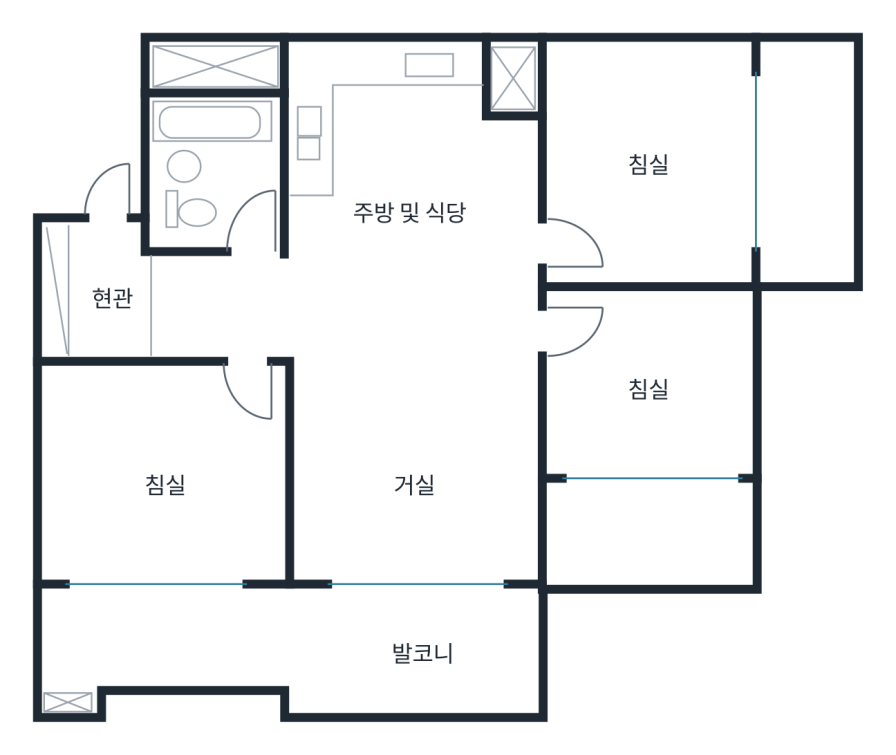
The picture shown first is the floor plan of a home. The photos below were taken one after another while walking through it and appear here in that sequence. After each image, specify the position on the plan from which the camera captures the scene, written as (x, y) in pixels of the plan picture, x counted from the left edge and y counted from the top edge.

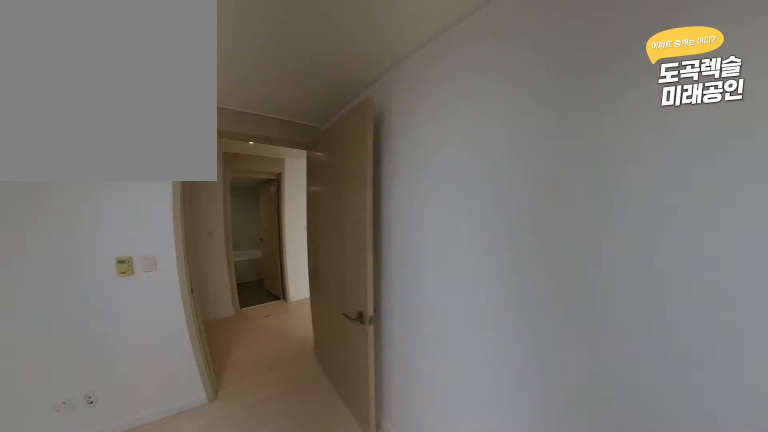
(212, 496)
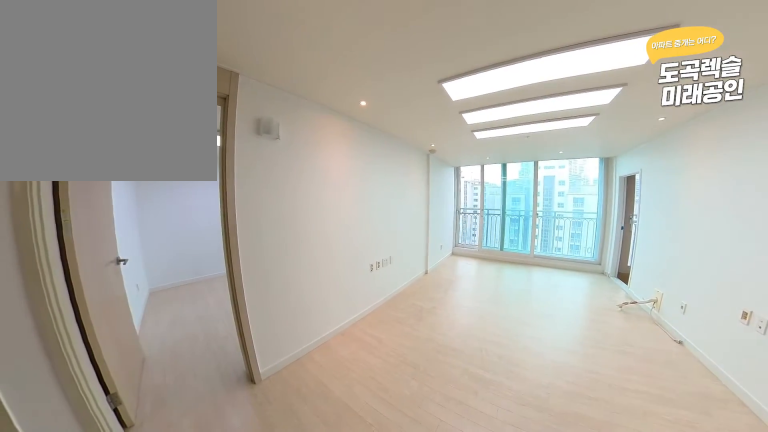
(389, 322)
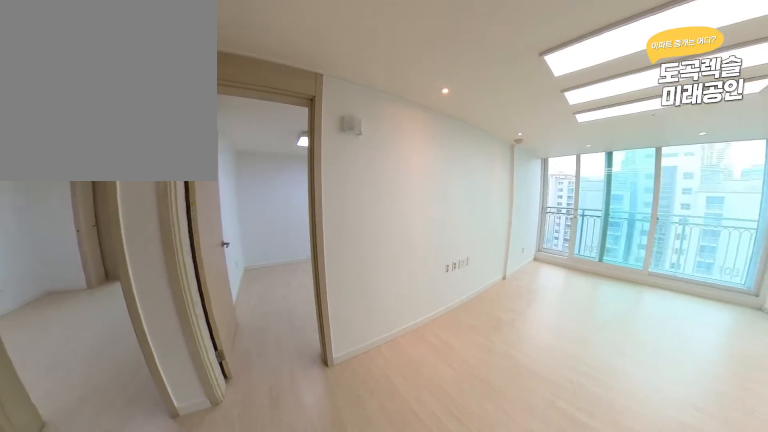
(389, 322)
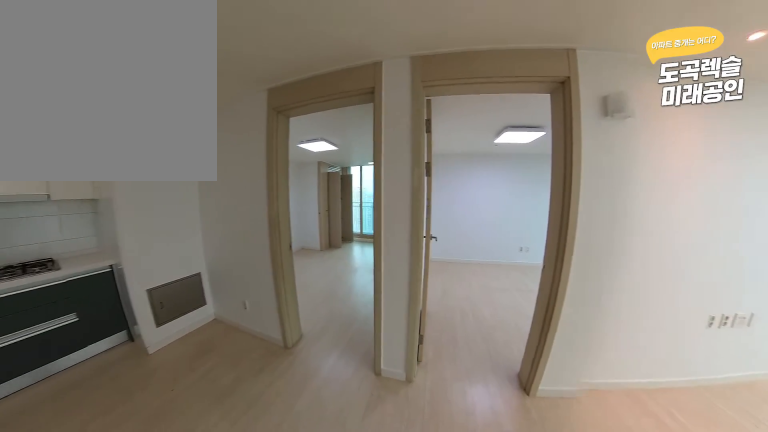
(389, 322)
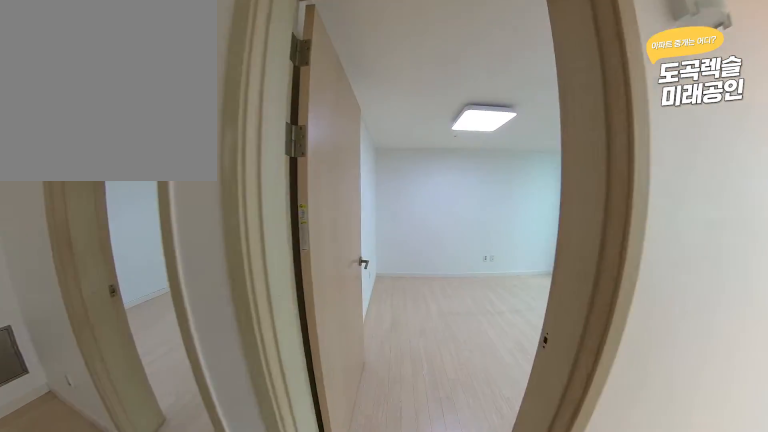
(409, 326)
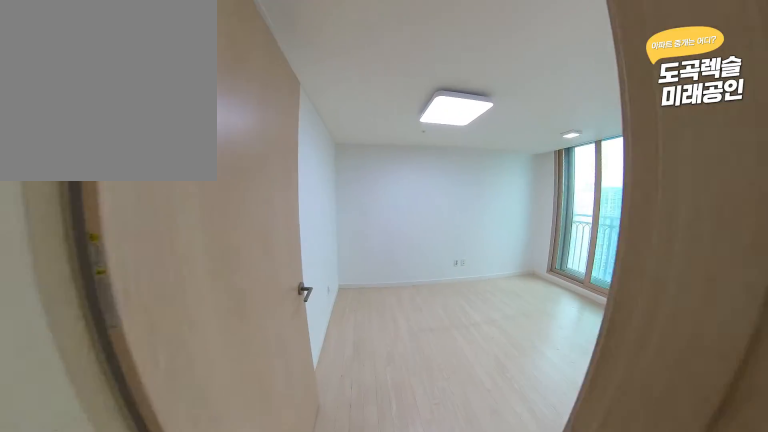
(431, 330)
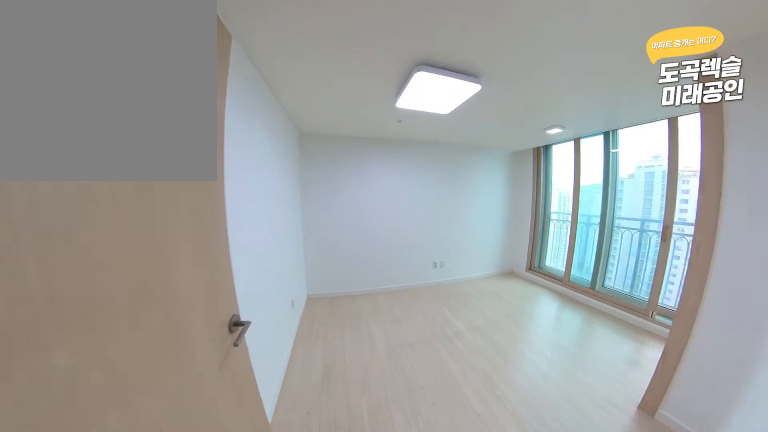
(451, 334)
